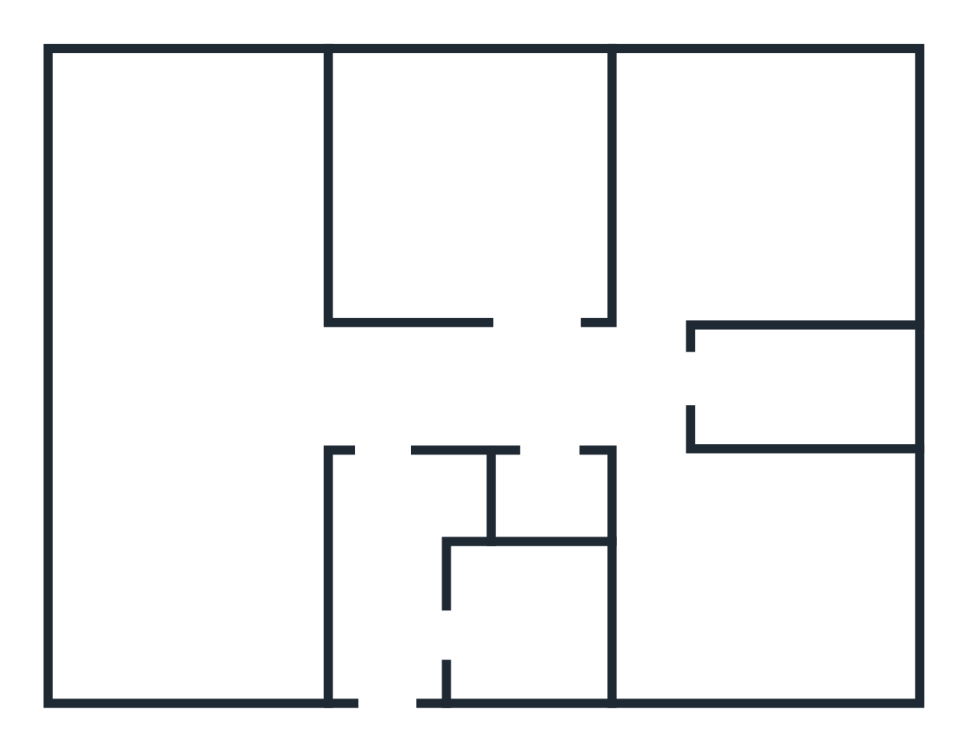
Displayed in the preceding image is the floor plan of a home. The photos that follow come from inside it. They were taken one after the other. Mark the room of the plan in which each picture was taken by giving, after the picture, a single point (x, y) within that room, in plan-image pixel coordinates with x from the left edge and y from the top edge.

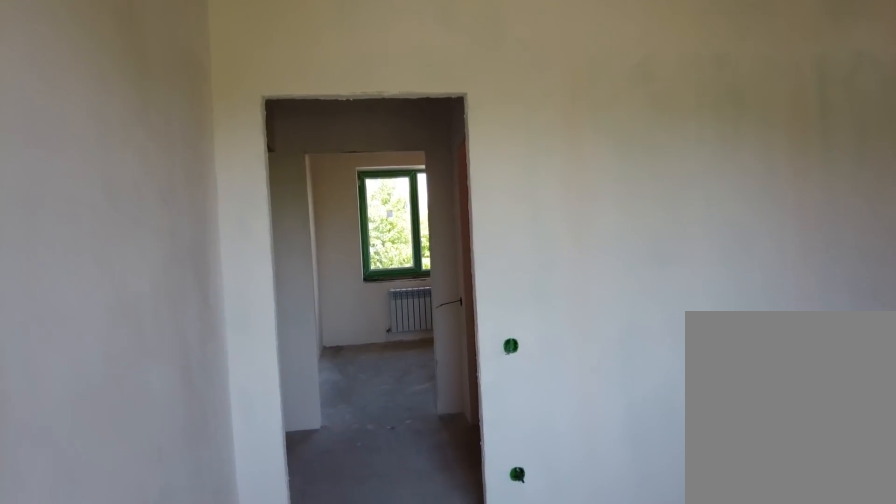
(700, 607)
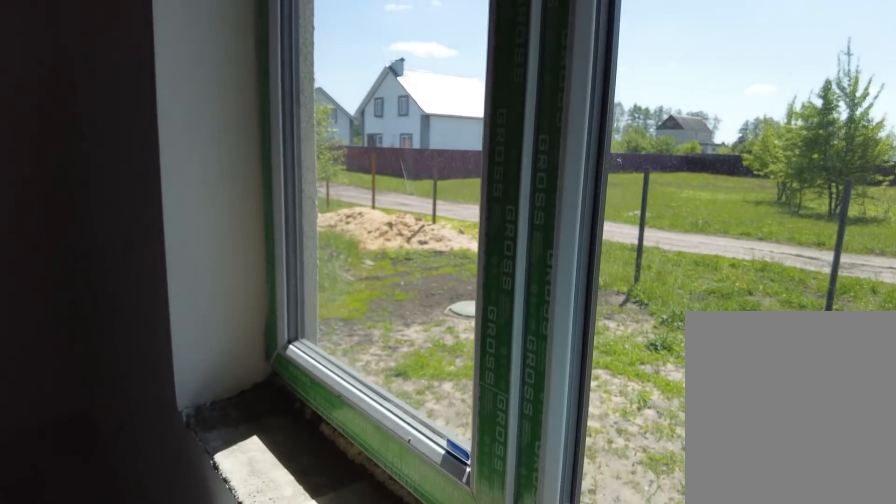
(700, 607)
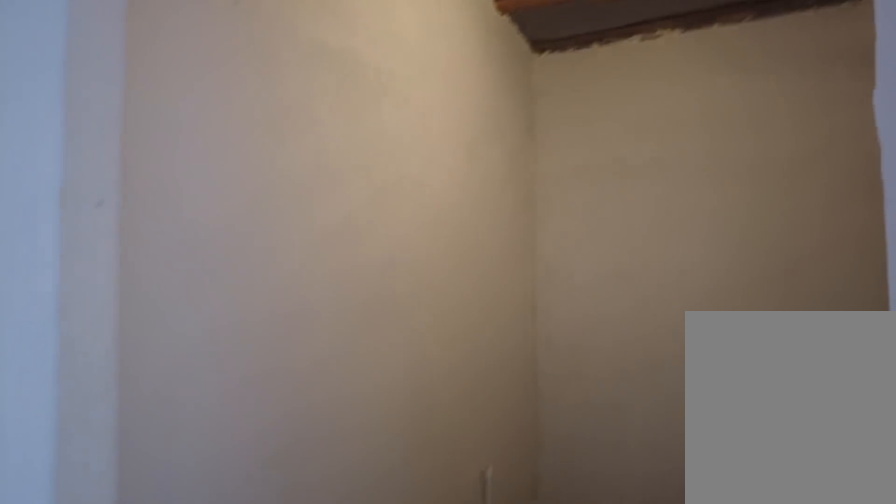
(651, 396)
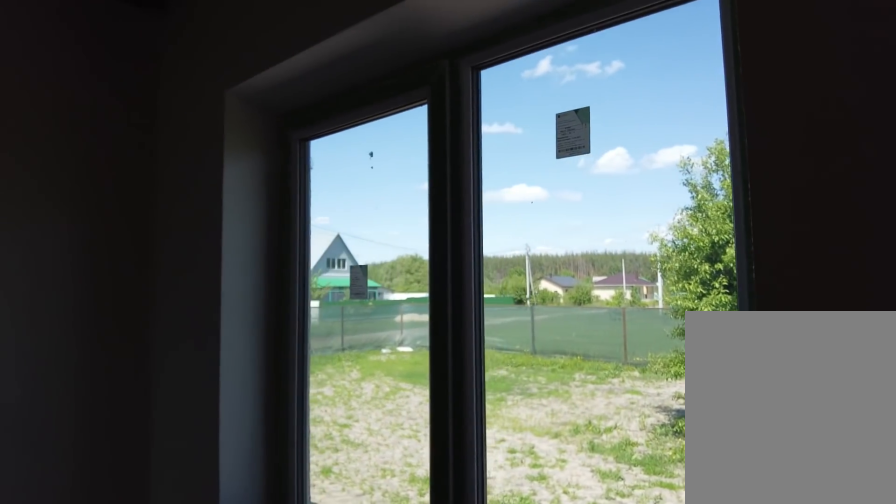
(674, 266)
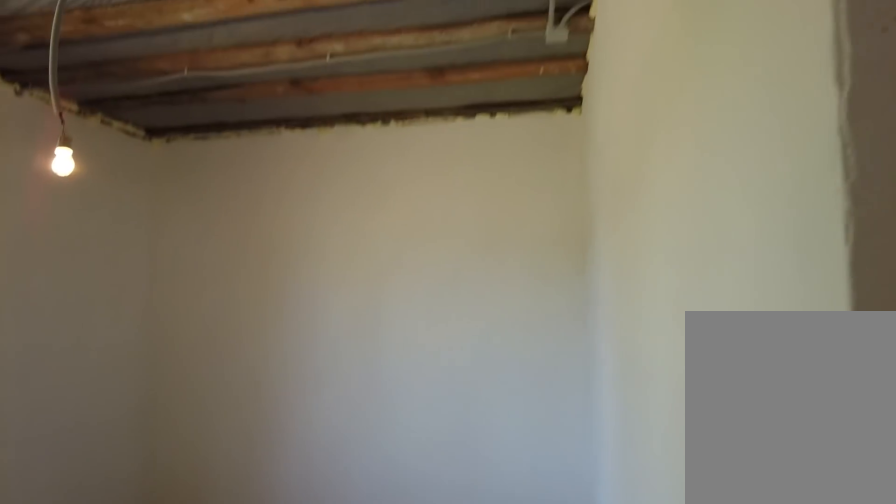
(674, 266)
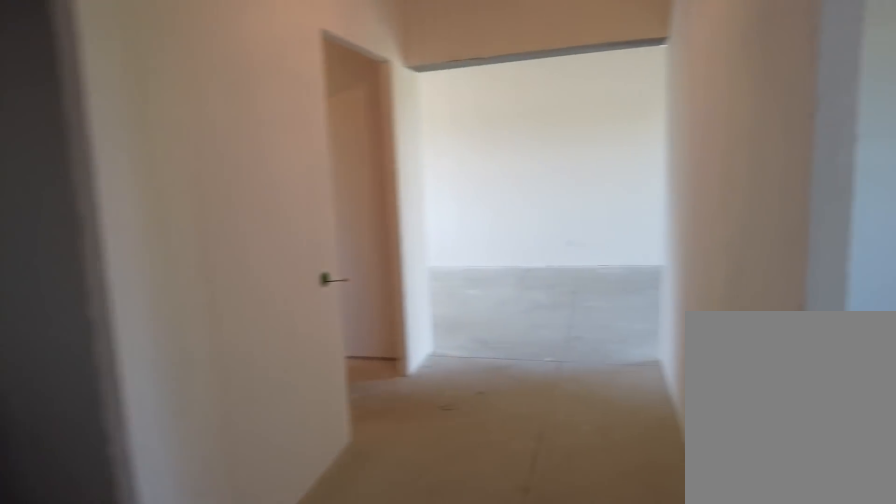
(638, 383)
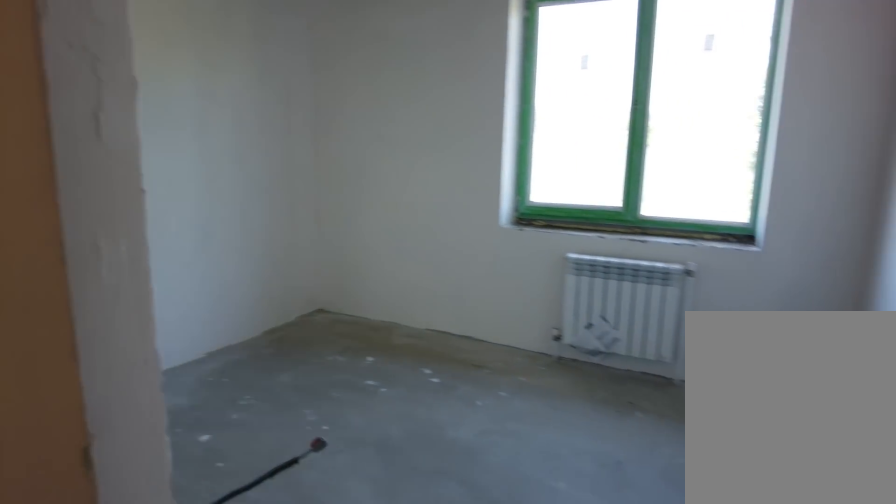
(547, 405)
